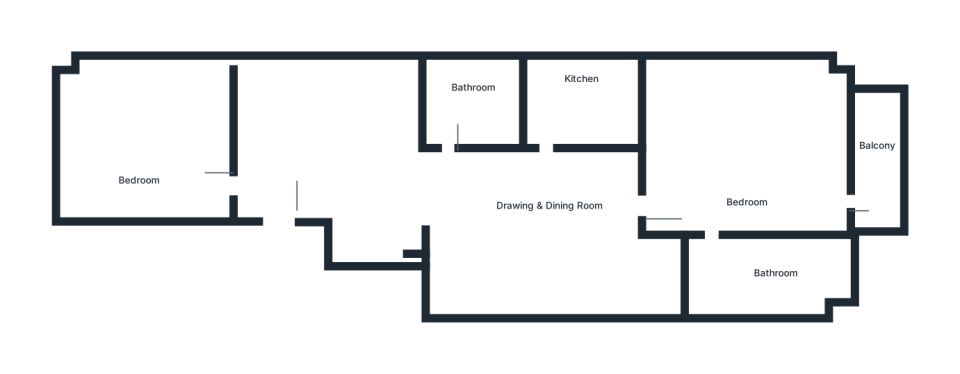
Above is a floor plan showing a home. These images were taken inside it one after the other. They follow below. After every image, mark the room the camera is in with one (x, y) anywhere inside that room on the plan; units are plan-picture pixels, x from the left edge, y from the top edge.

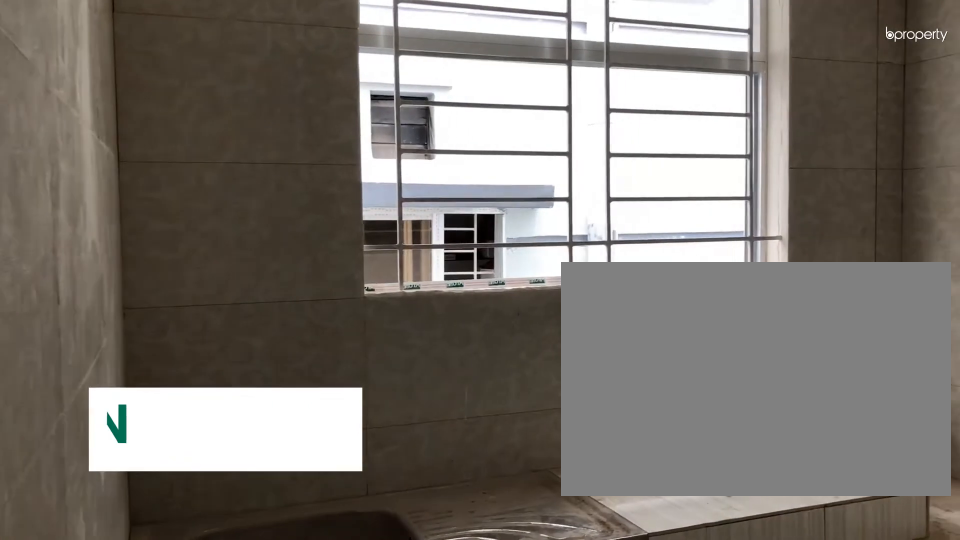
(573, 101)
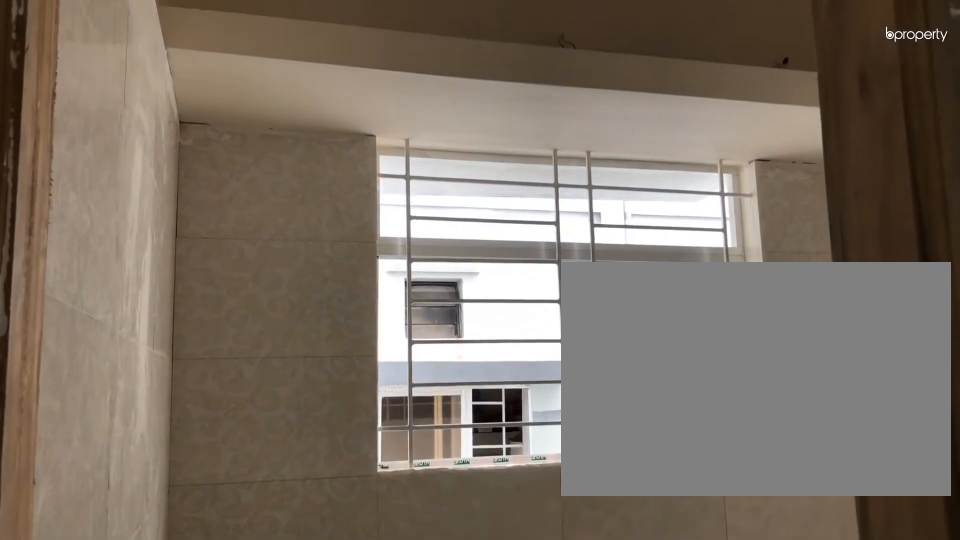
(573, 101)
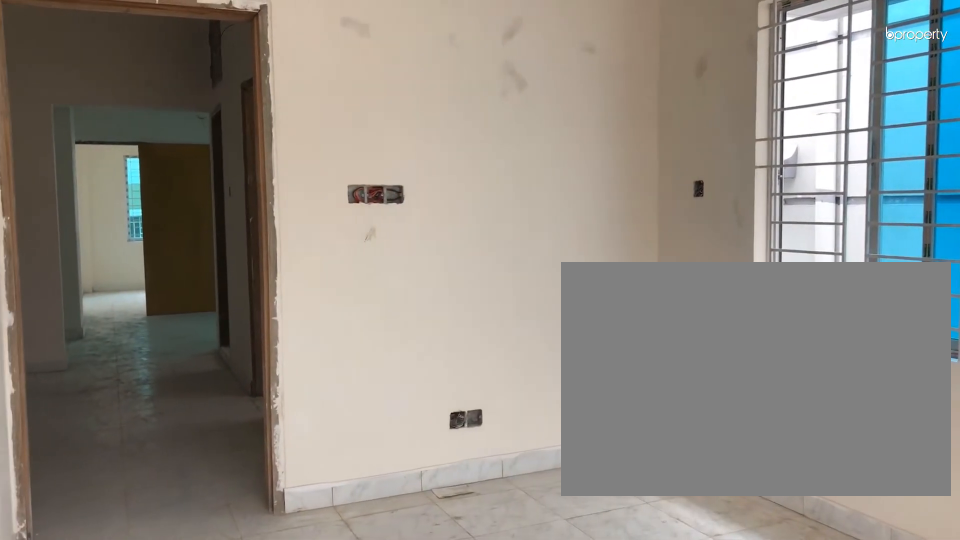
(754, 170)
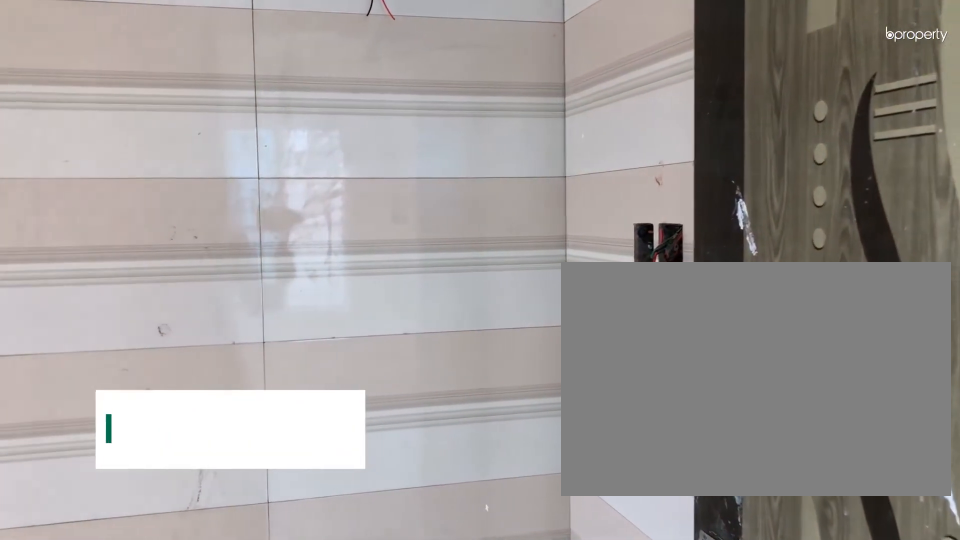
(773, 275)
